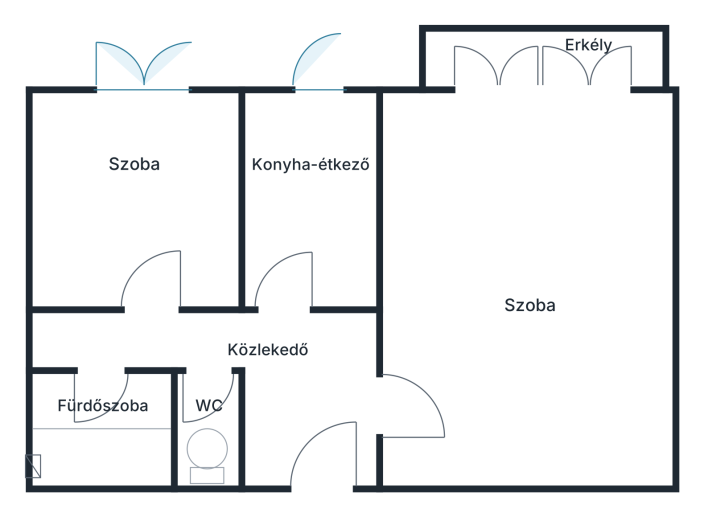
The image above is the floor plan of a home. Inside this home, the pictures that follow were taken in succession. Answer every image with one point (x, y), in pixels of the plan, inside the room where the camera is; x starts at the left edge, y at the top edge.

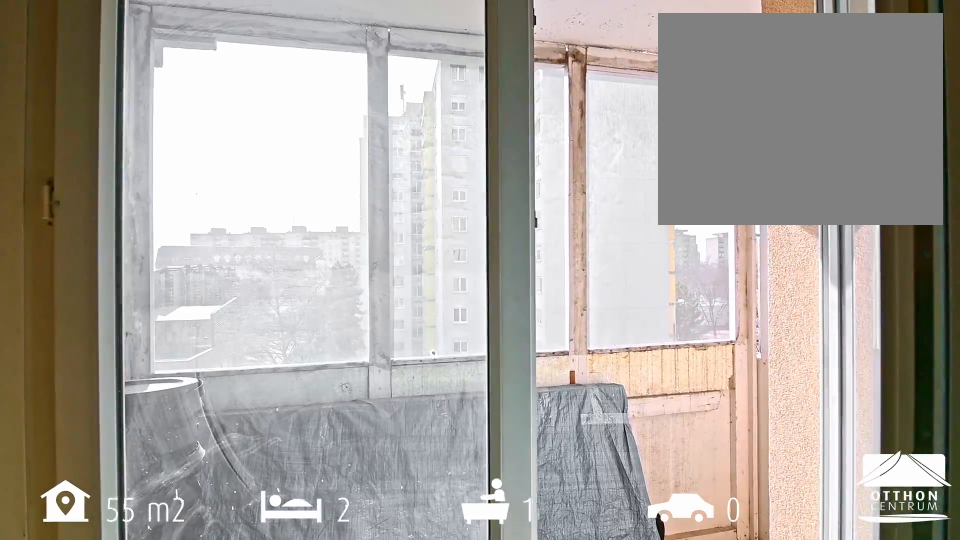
(547, 59)
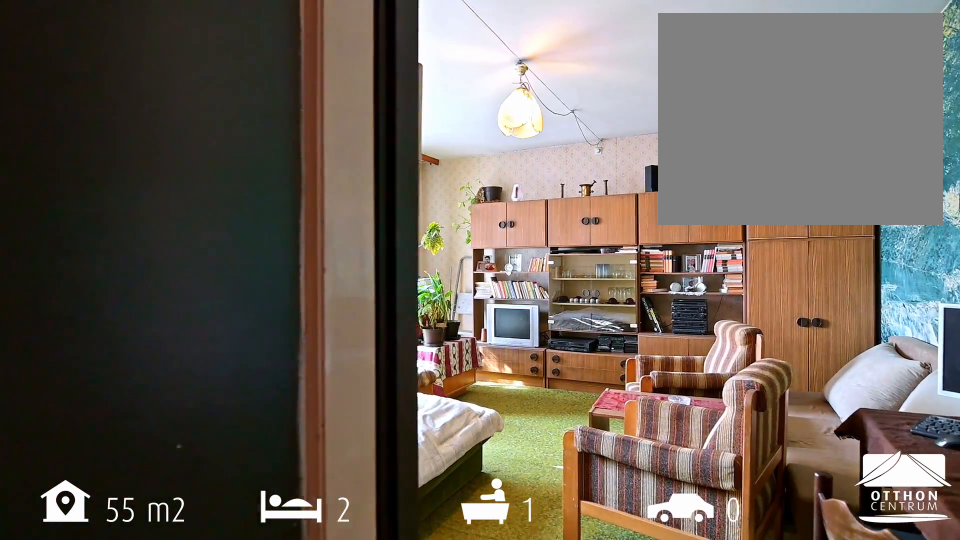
(533, 294)
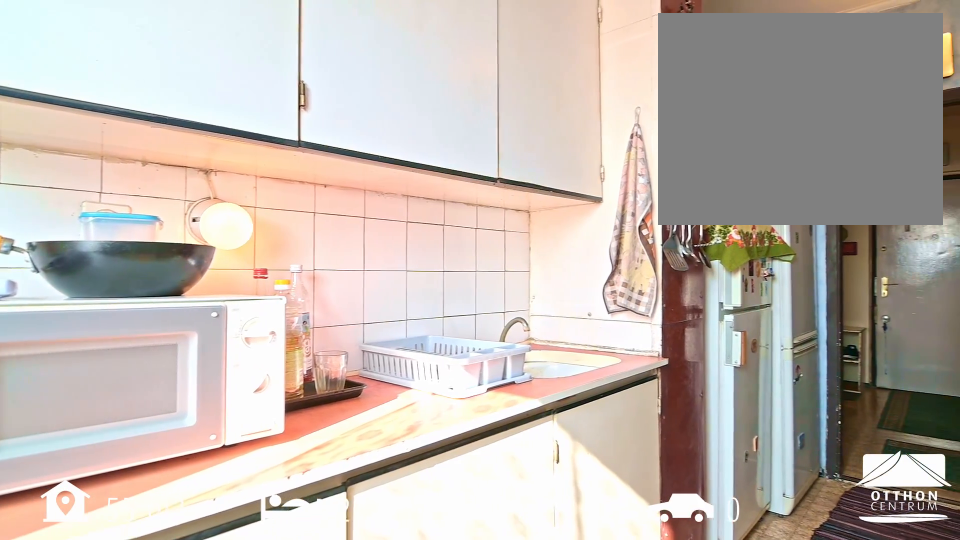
(313, 203)
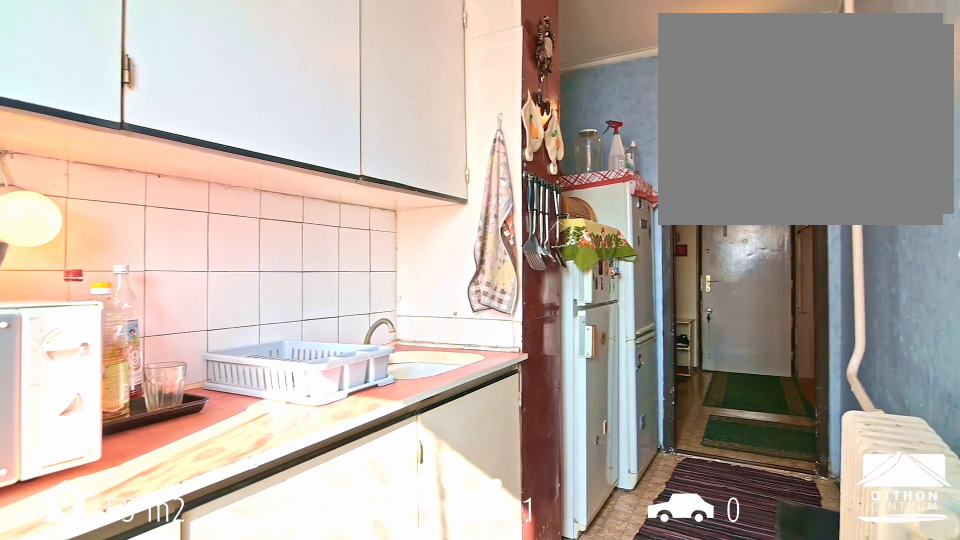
(313, 203)
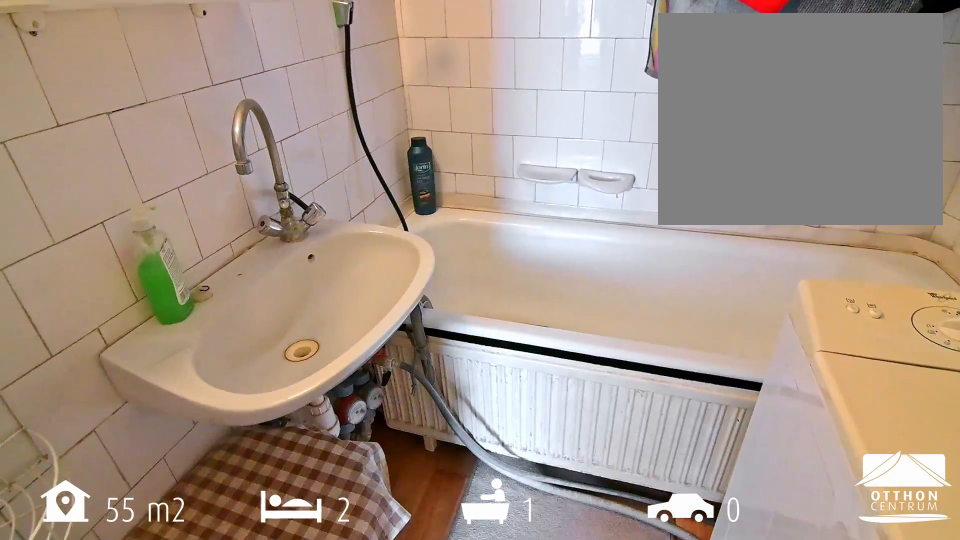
(101, 429)
